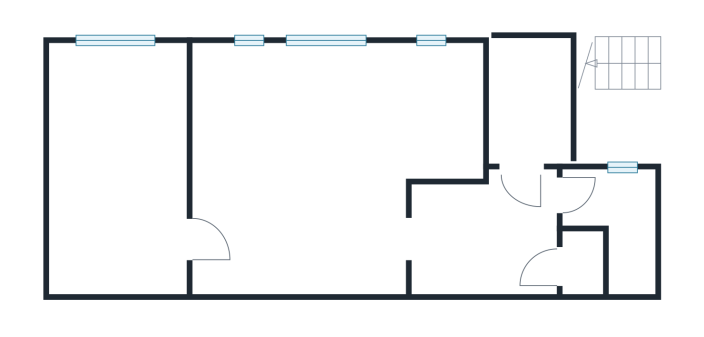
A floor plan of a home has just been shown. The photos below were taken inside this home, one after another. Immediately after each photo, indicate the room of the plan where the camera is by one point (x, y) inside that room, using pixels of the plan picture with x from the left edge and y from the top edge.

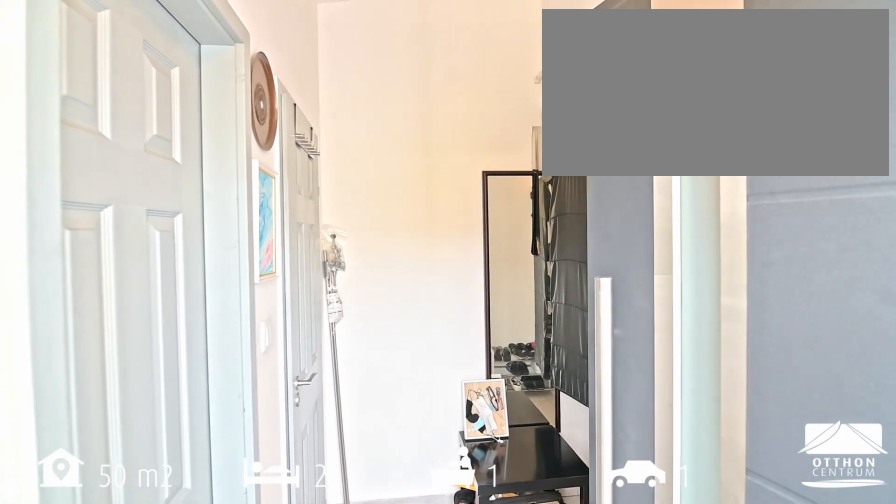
(483, 235)
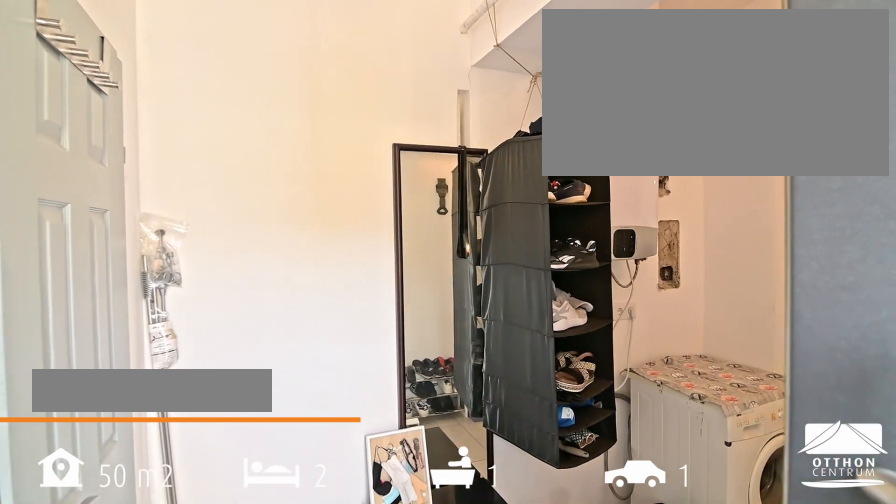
(483, 235)
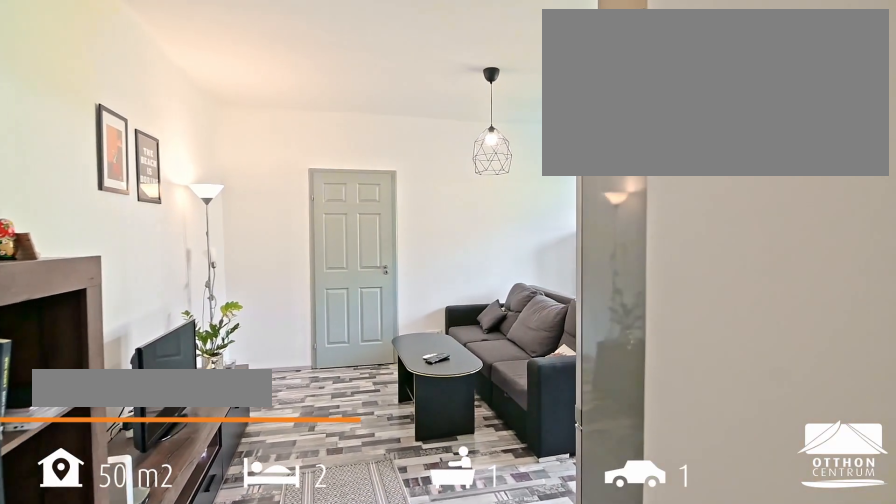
(299, 164)
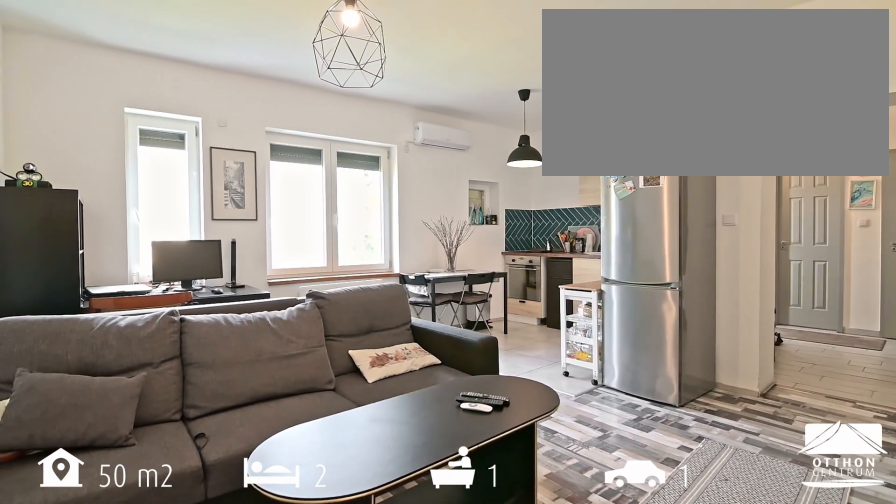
(299, 164)
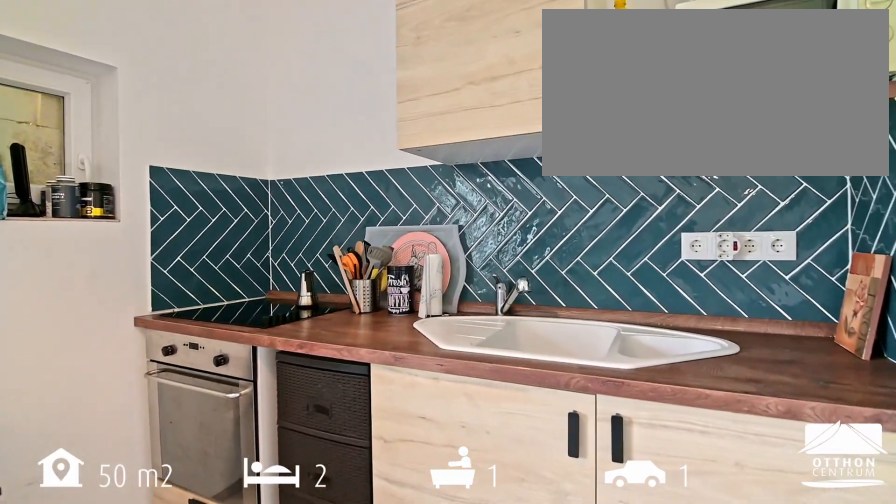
(438, 109)
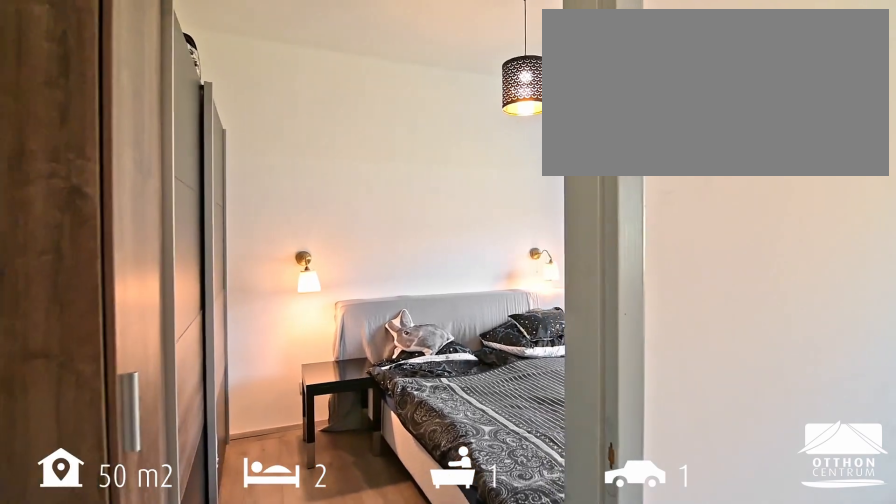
(119, 167)
